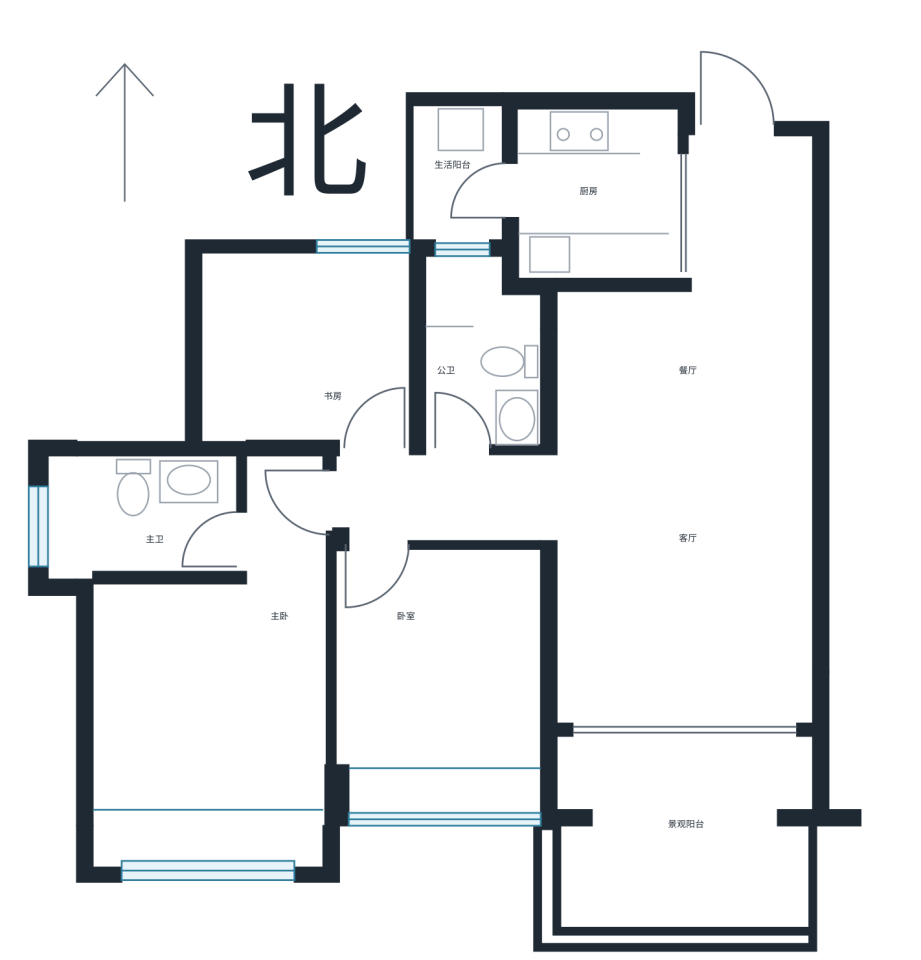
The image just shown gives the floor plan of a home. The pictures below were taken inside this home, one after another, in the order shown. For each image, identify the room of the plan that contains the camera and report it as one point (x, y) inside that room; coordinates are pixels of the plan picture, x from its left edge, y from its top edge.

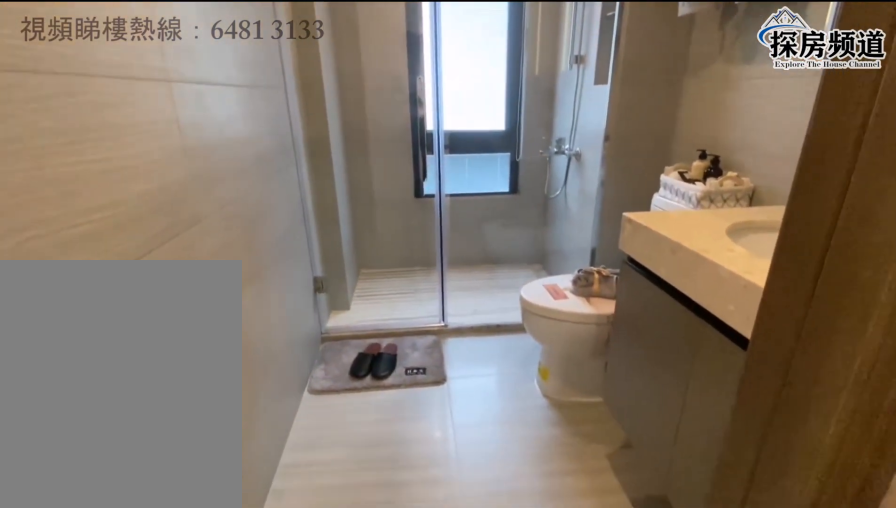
(147, 514)
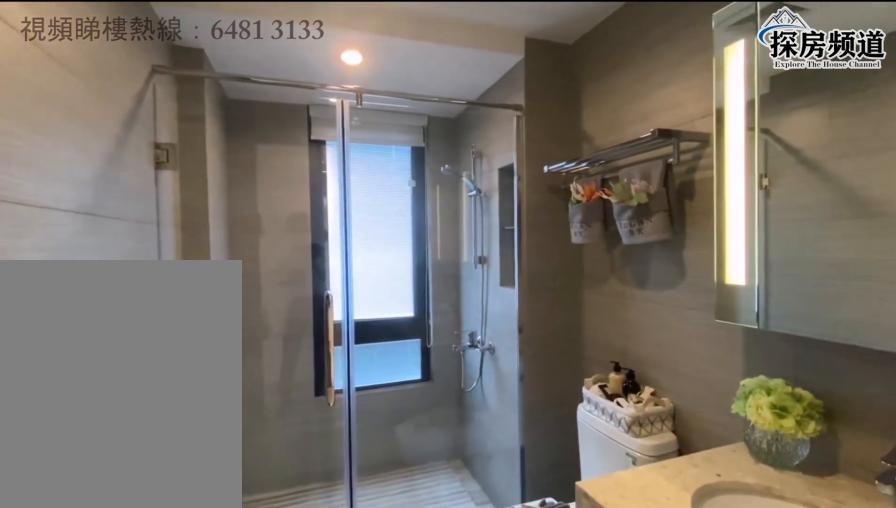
(147, 505)
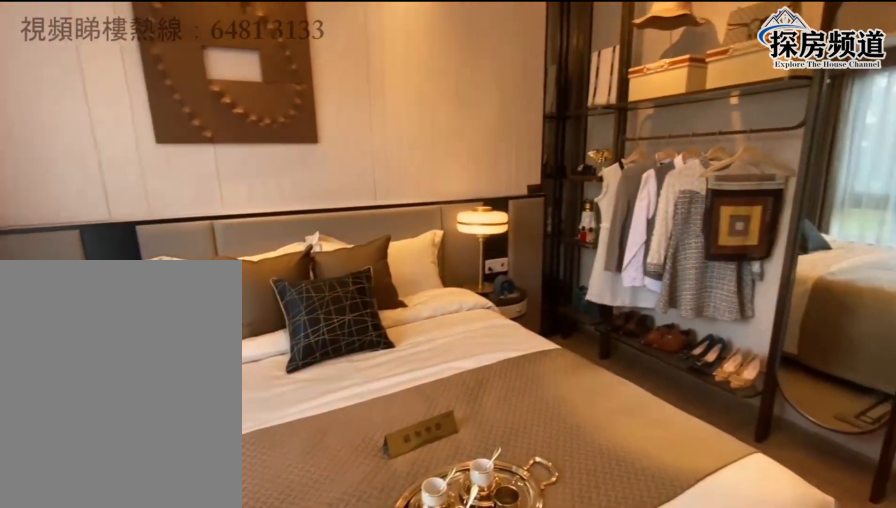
(189, 731)
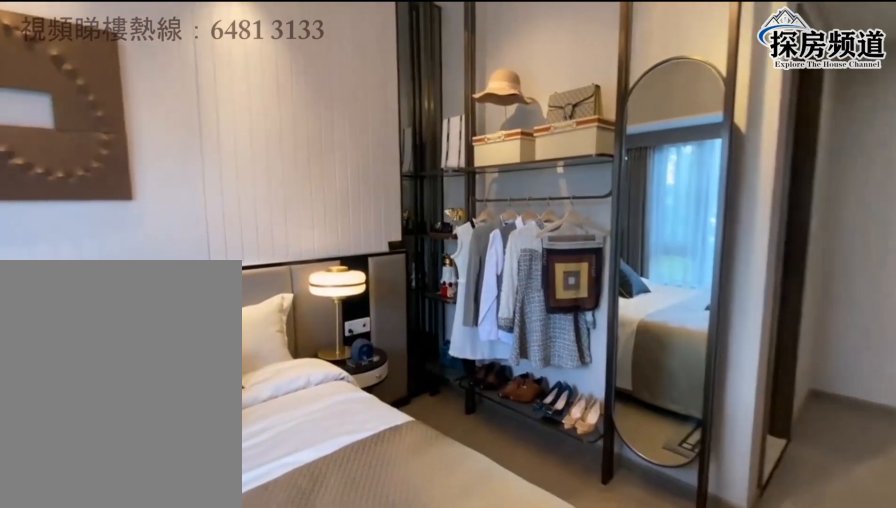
(189, 731)
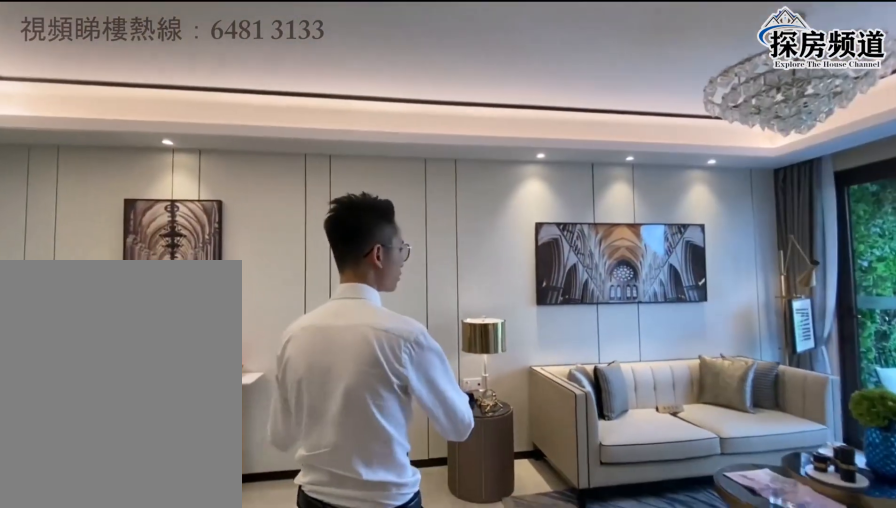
(710, 440)
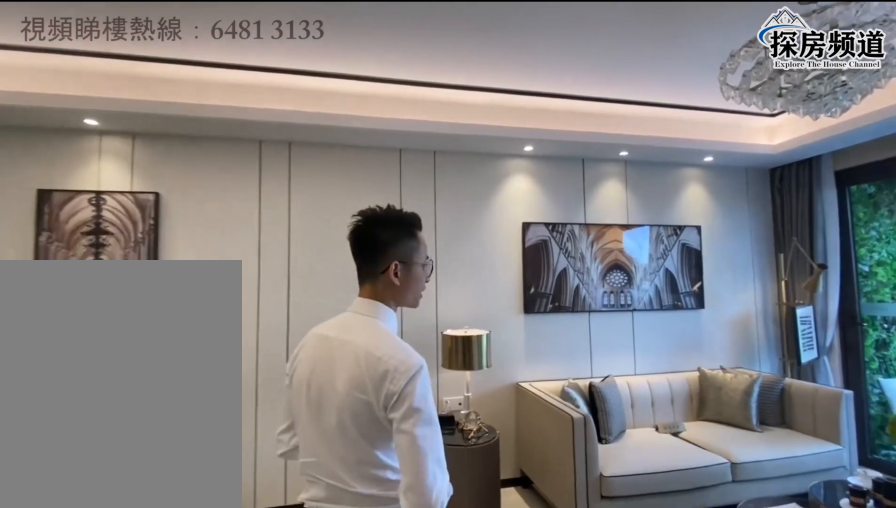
(709, 462)
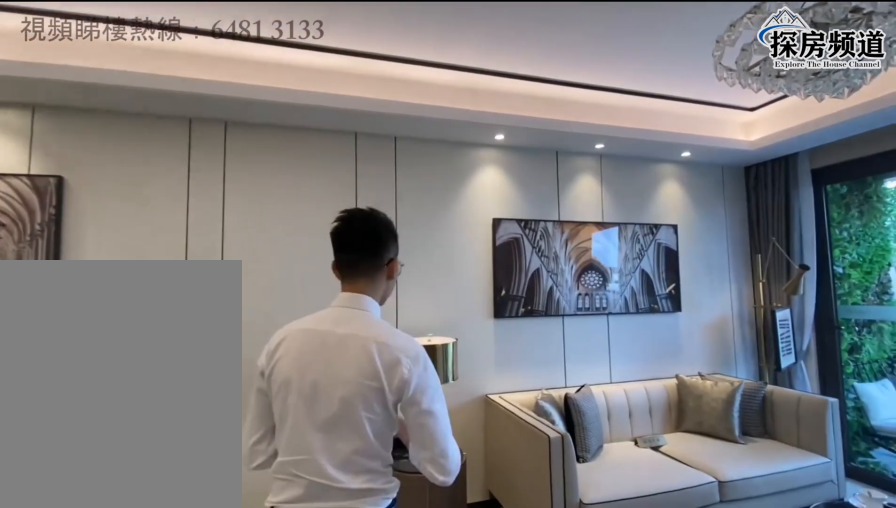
(711, 440)
